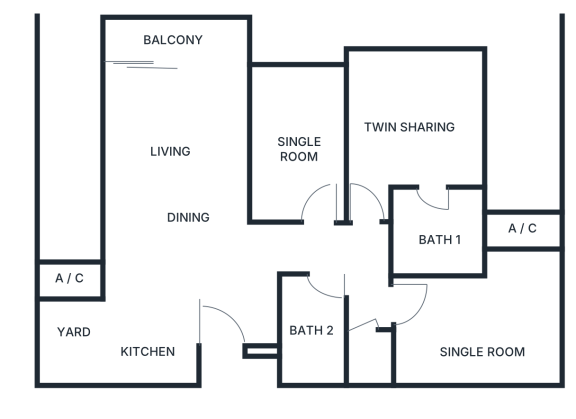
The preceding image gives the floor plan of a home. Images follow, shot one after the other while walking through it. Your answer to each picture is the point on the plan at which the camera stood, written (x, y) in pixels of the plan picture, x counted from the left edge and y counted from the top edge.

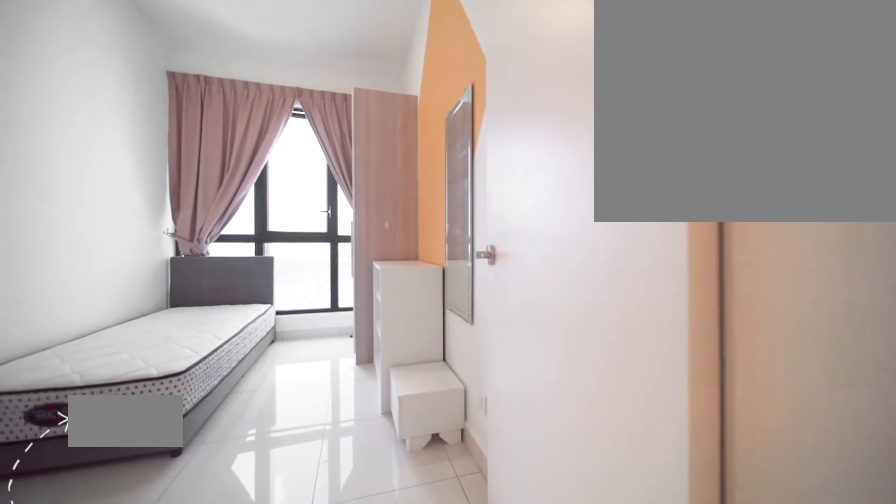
(301, 212)
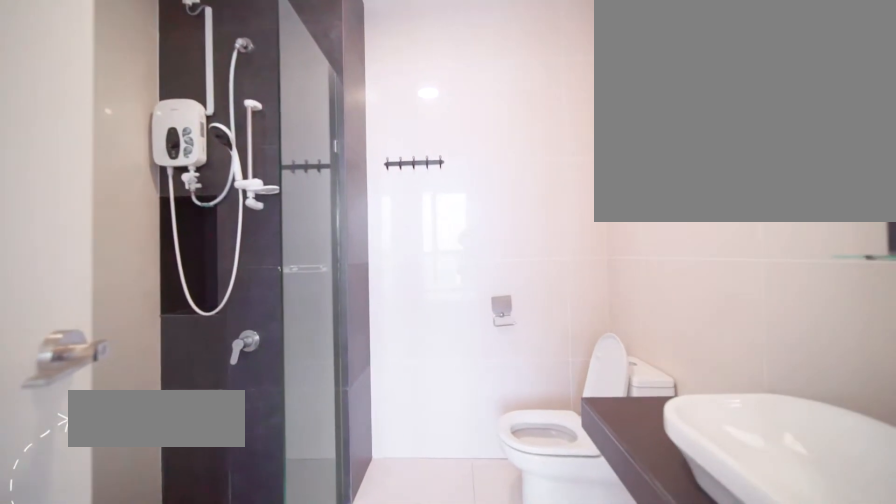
(436, 219)
